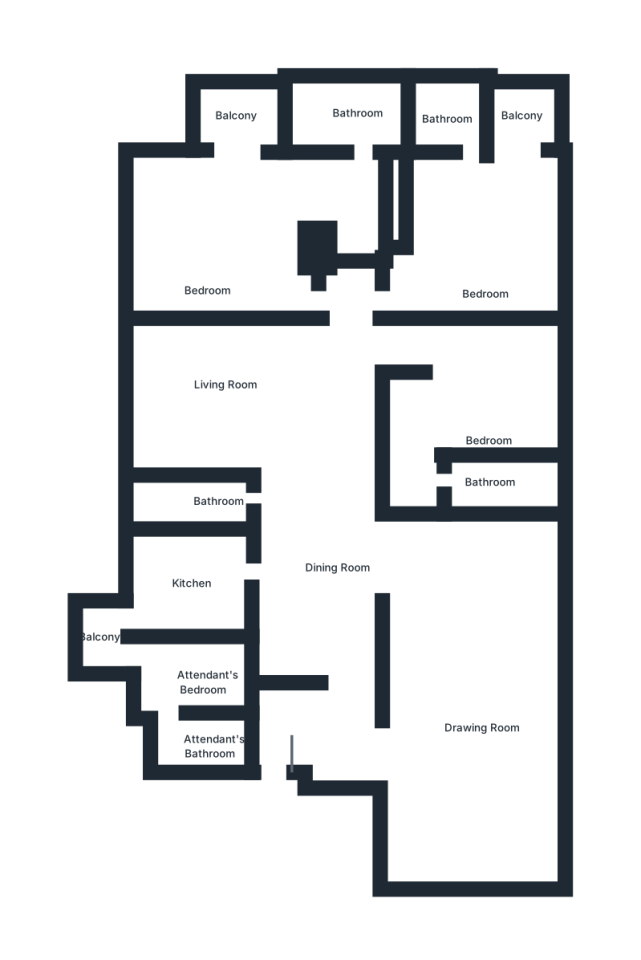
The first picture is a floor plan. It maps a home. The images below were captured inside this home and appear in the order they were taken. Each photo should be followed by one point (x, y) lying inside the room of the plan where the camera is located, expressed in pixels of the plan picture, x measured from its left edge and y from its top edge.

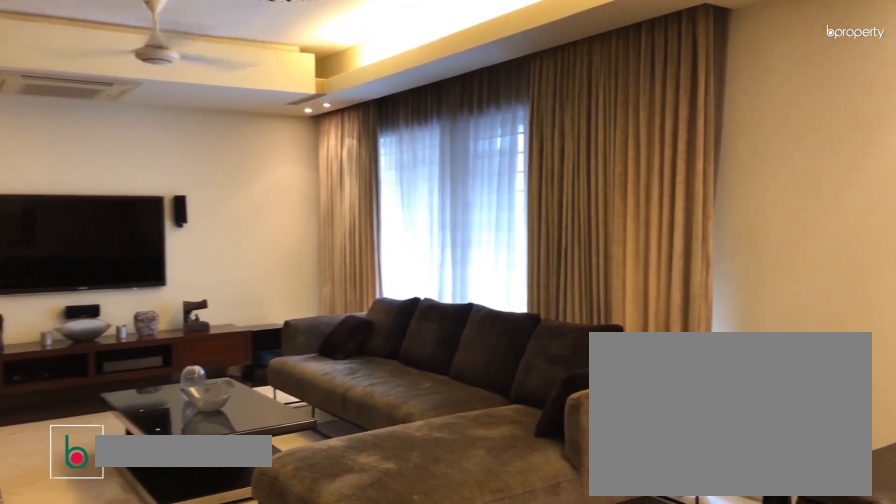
(471, 685)
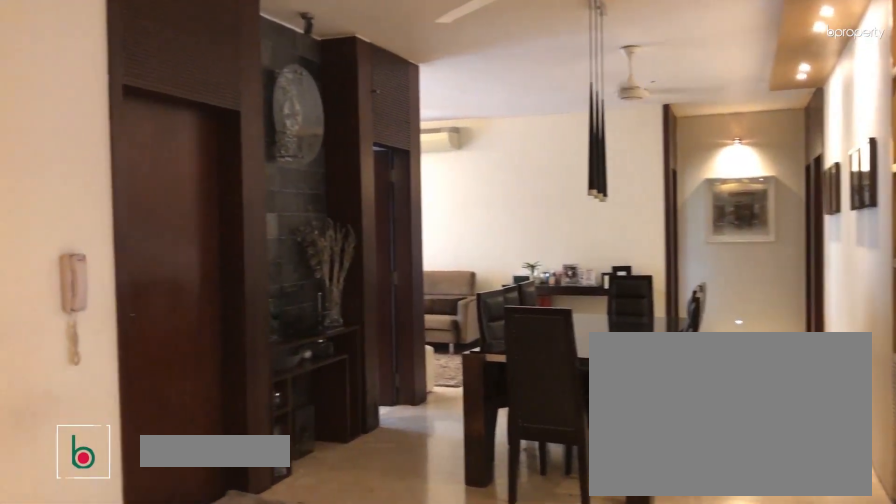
(339, 586)
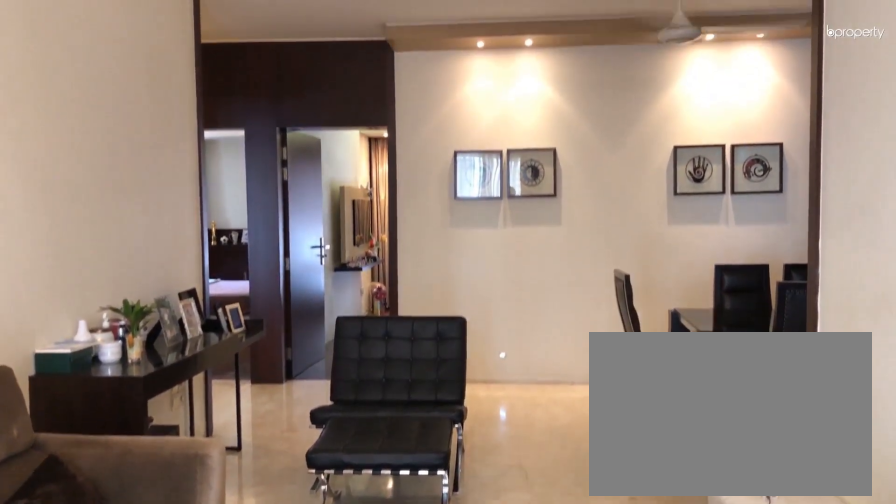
(261, 408)
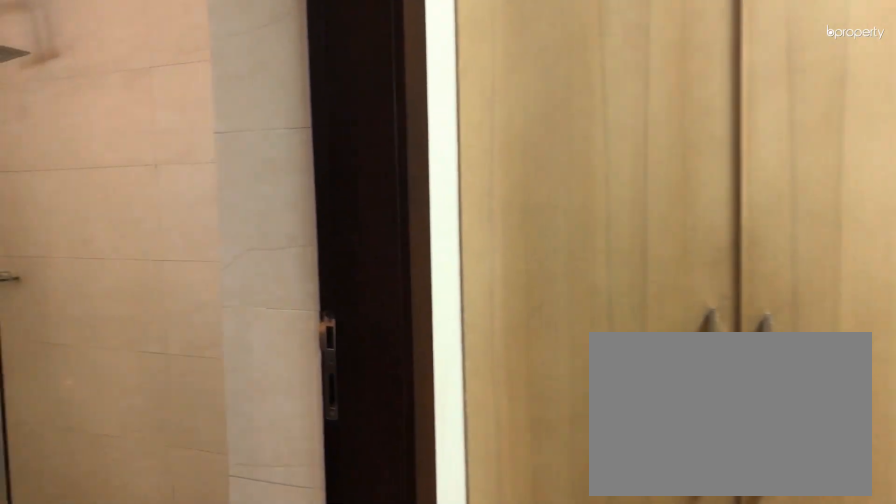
(351, 190)
